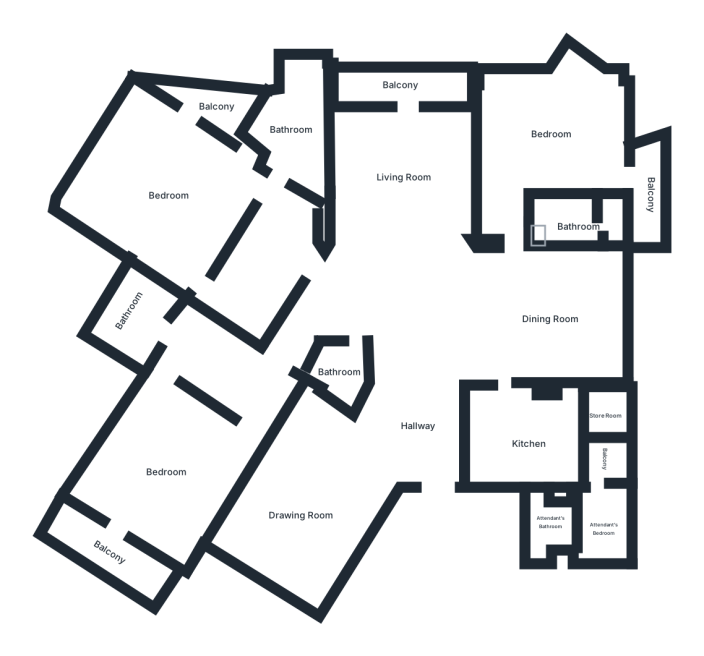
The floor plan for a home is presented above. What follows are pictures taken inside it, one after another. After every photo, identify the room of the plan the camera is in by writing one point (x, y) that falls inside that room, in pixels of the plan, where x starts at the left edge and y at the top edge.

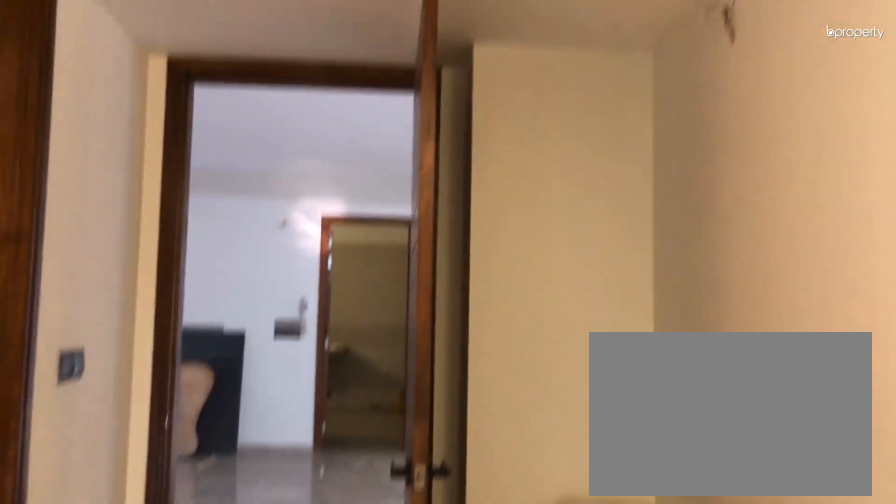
(555, 134)
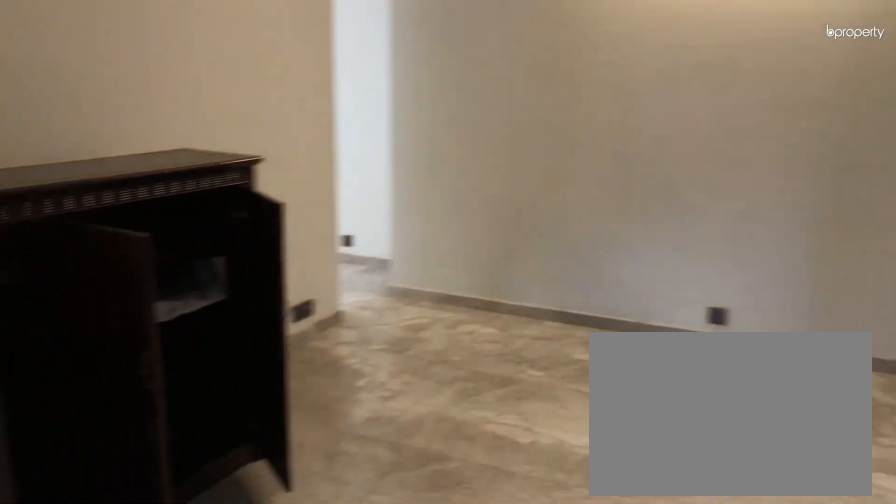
(167, 188)
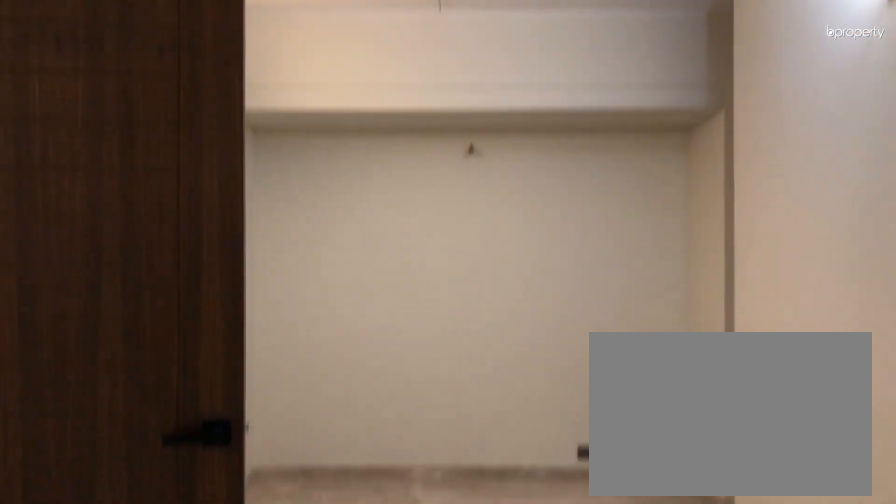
(263, 267)
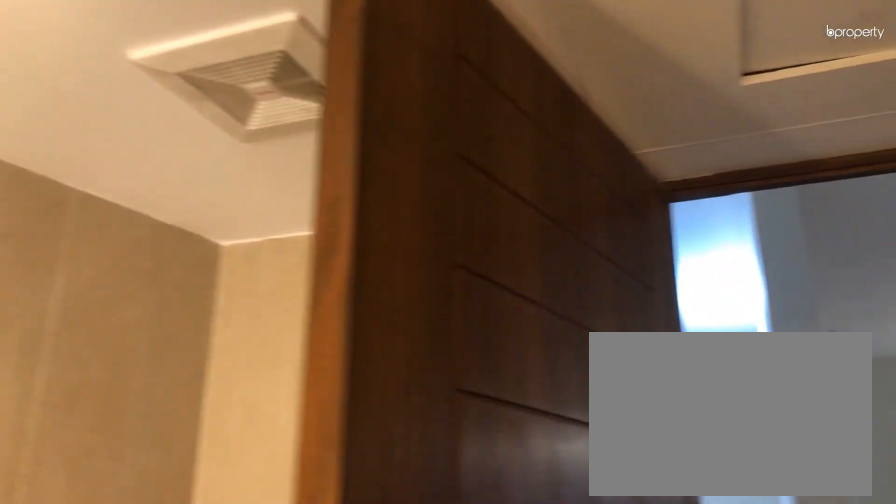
(289, 128)
